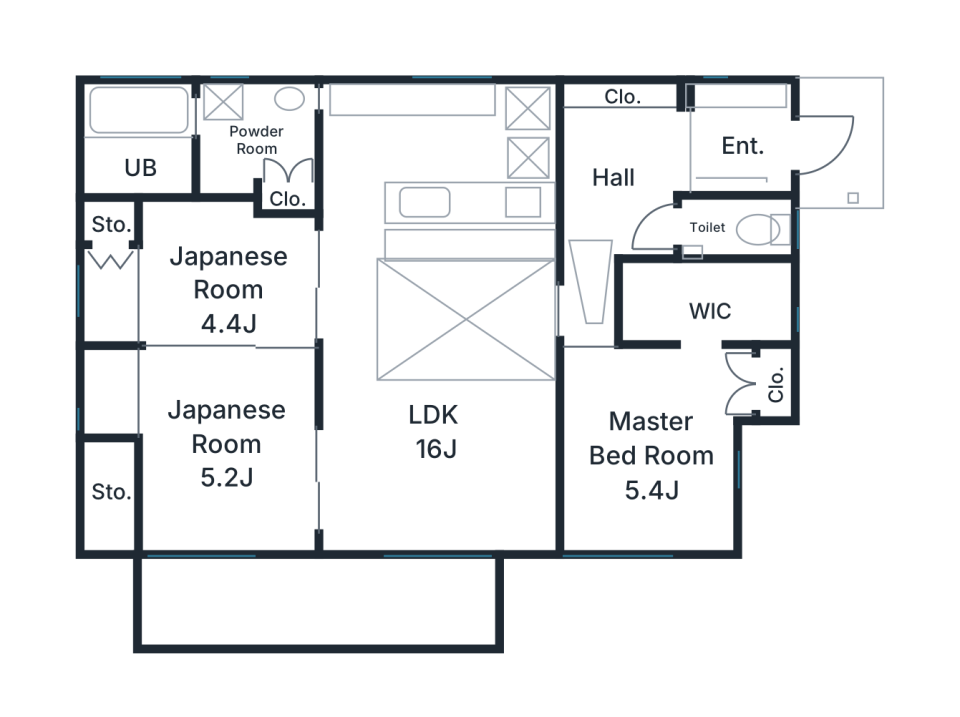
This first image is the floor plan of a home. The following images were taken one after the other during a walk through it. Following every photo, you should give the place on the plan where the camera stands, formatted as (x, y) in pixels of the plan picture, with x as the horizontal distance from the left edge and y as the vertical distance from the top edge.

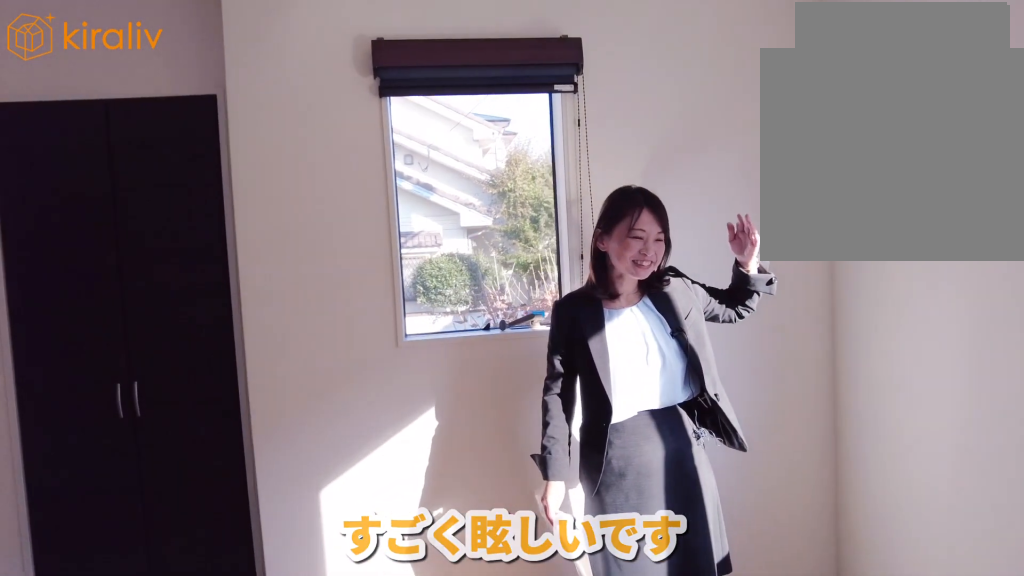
(695, 522)
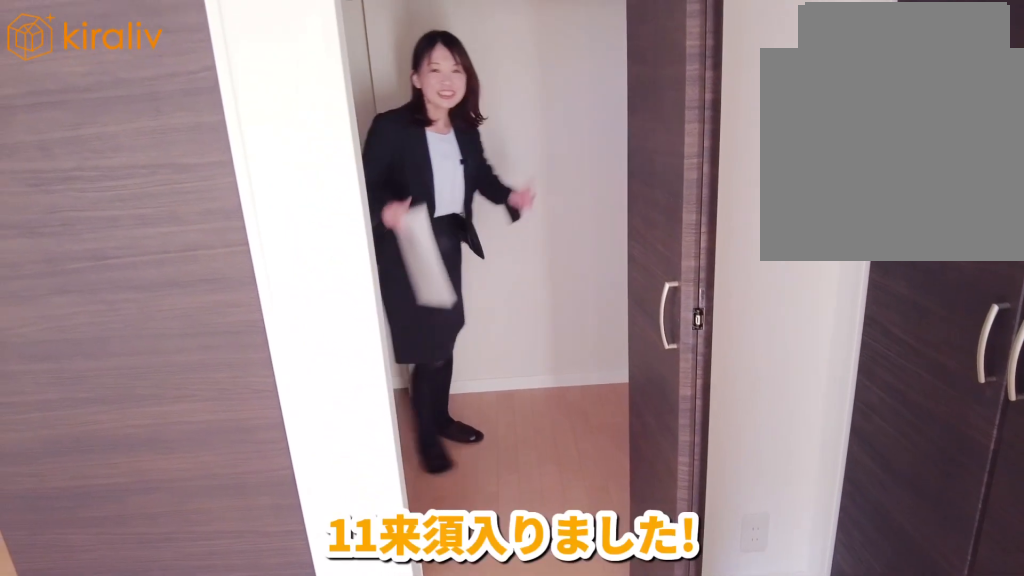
(682, 413)
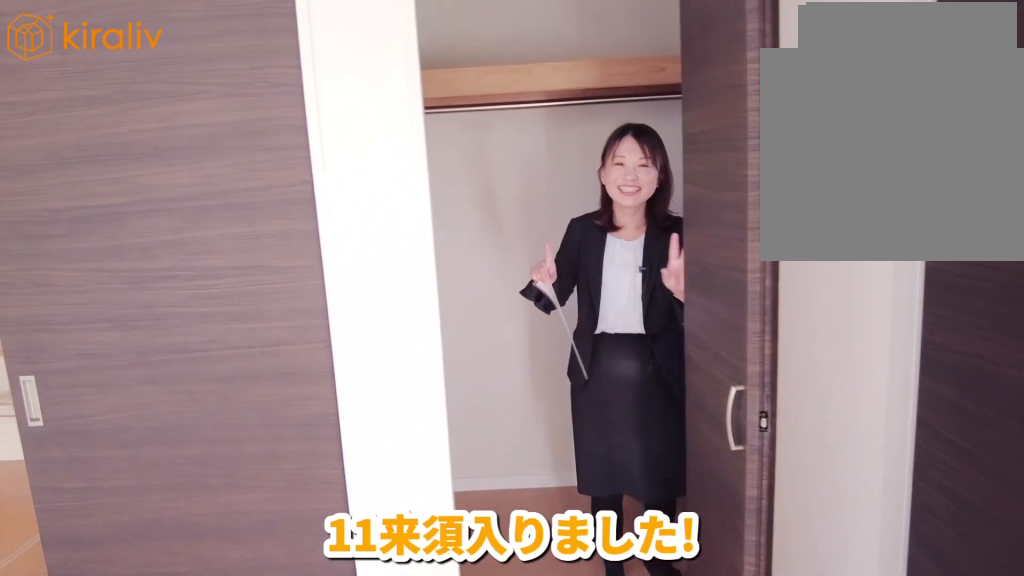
(680, 411)
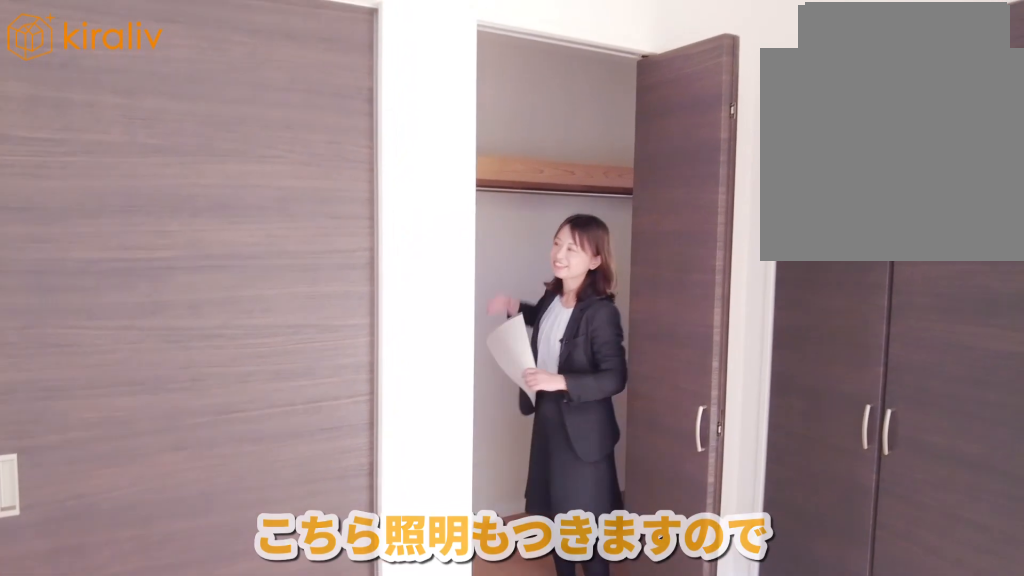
(676, 415)
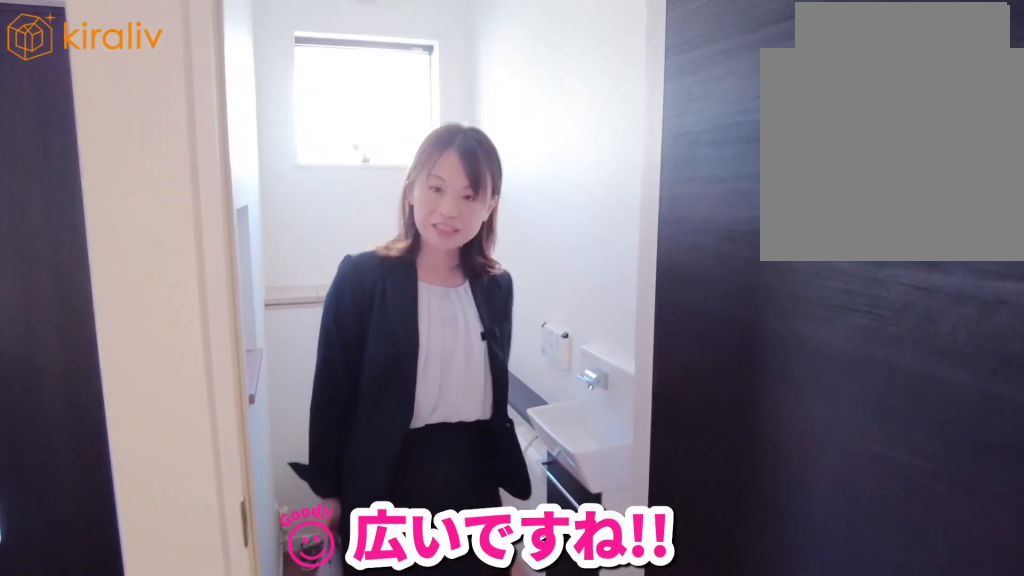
(696, 237)
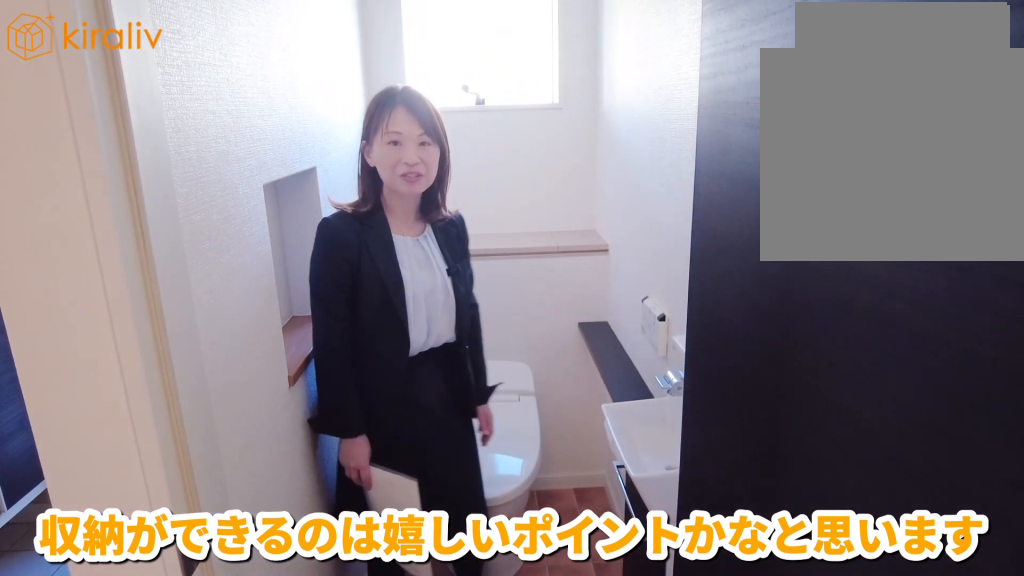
(665, 241)
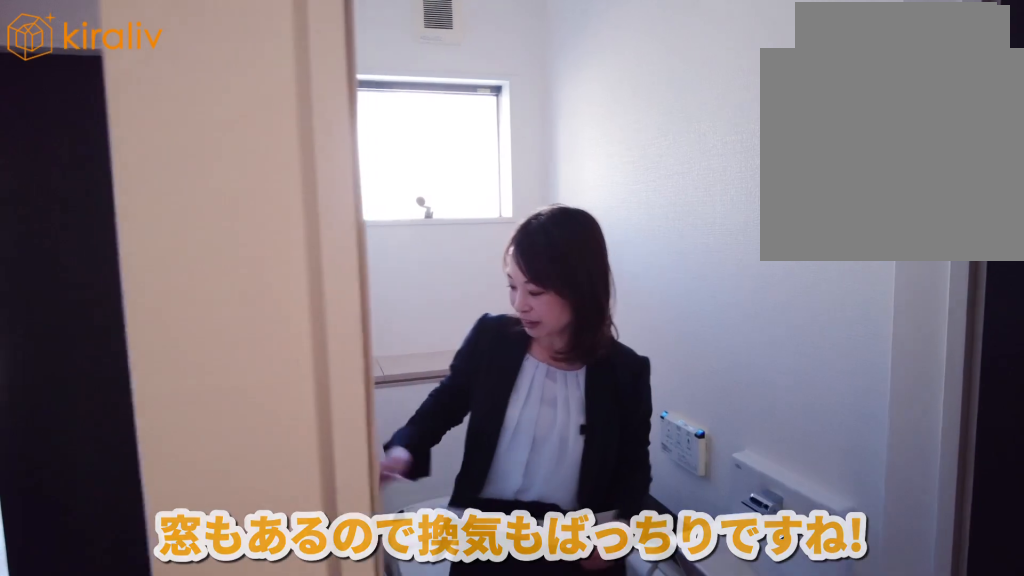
(660, 243)
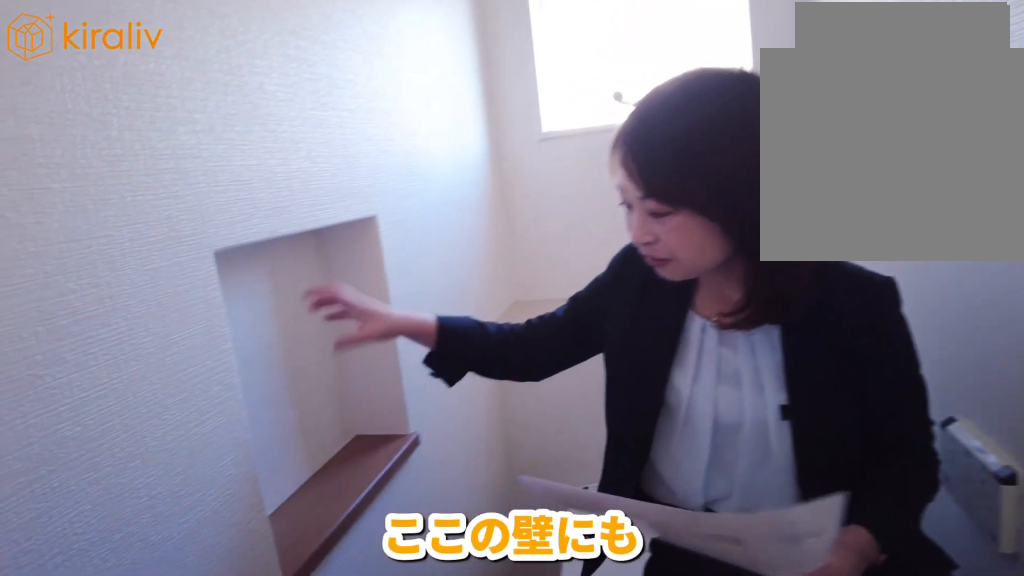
(655, 241)
